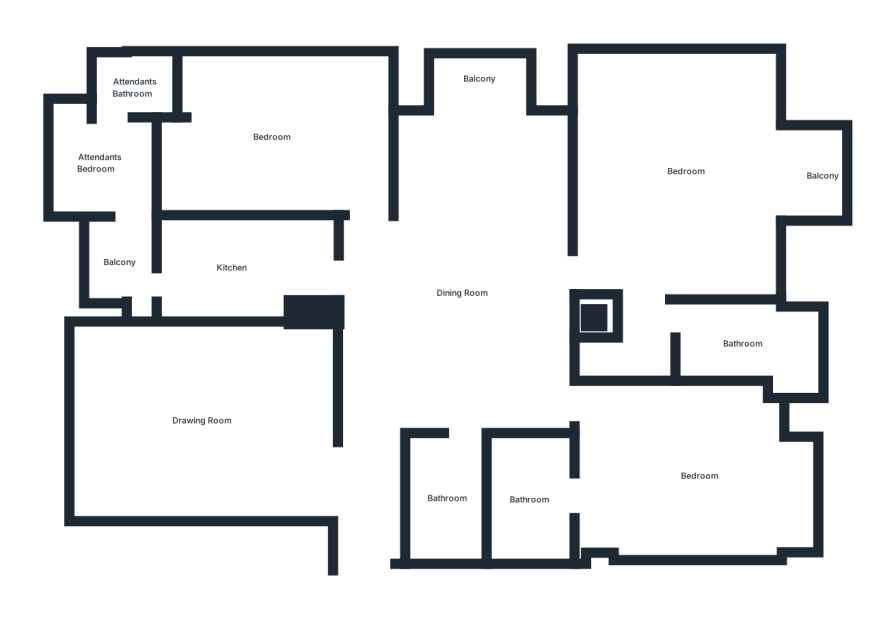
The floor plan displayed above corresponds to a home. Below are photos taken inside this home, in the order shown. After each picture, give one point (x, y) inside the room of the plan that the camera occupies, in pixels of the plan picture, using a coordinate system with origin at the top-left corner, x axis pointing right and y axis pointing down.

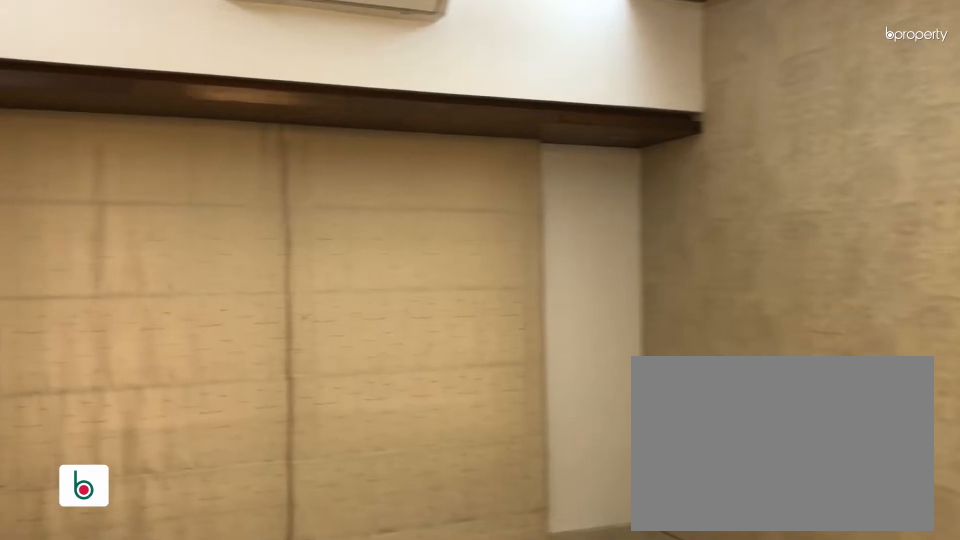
(204, 422)
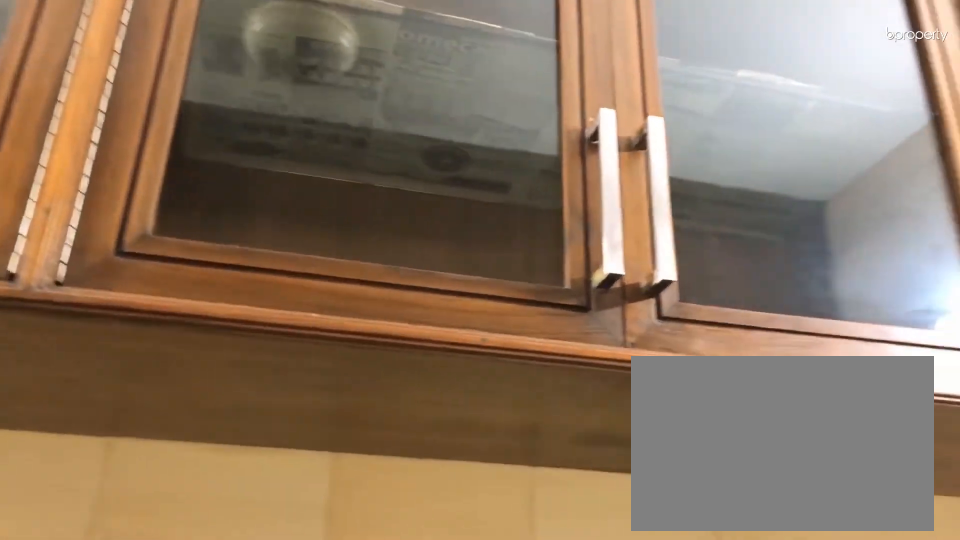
(237, 263)
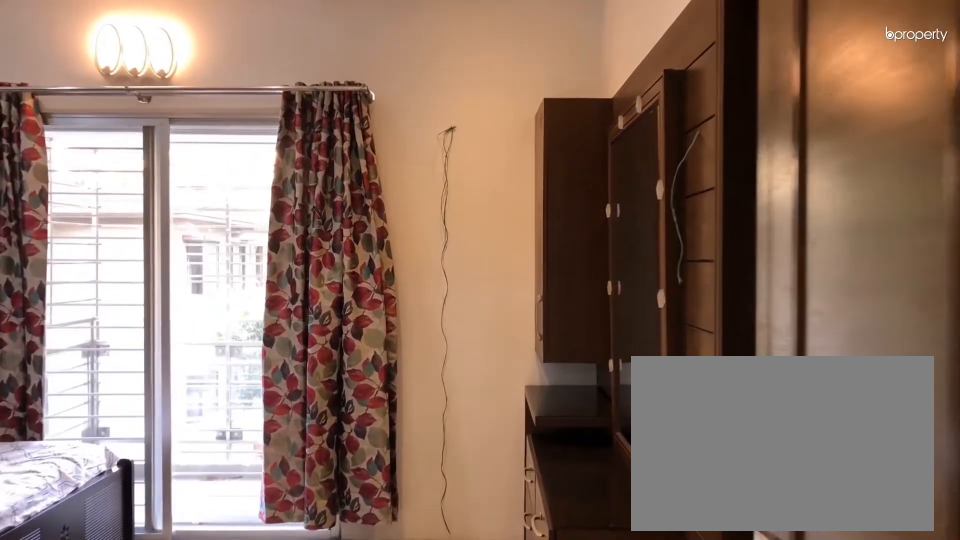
(686, 172)
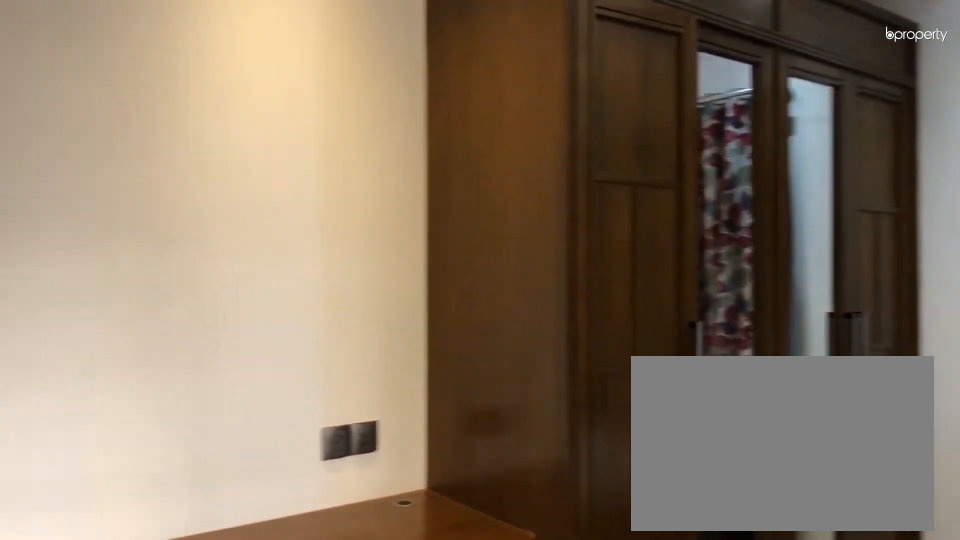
(687, 171)
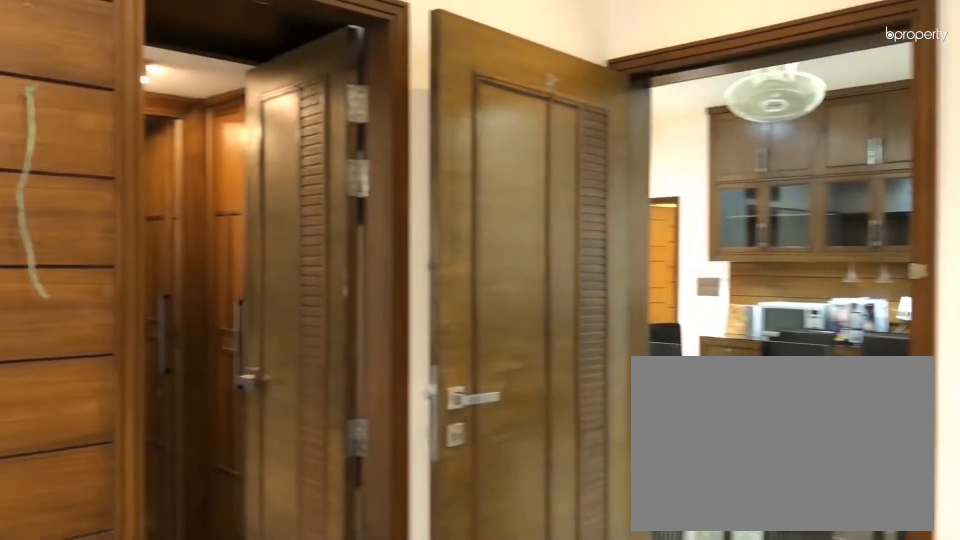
(687, 171)
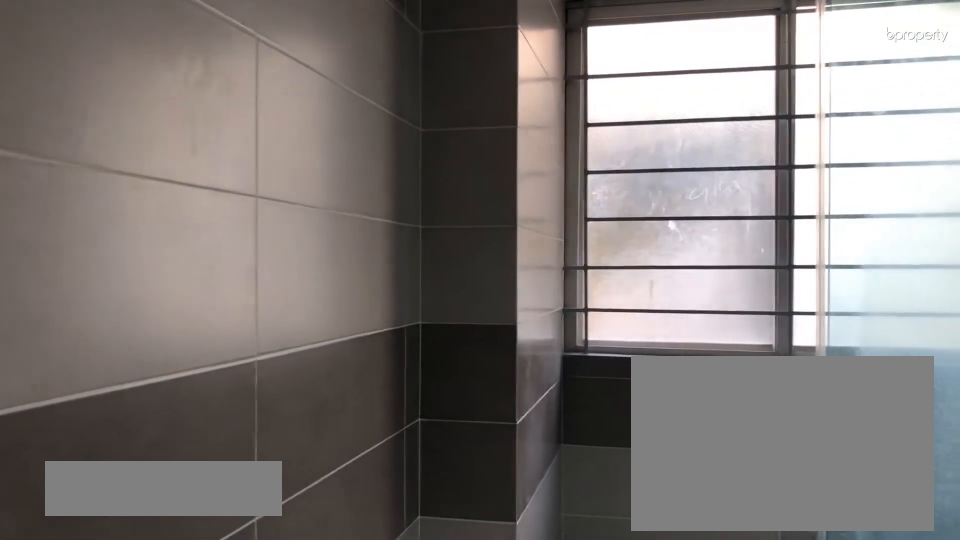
(752, 344)
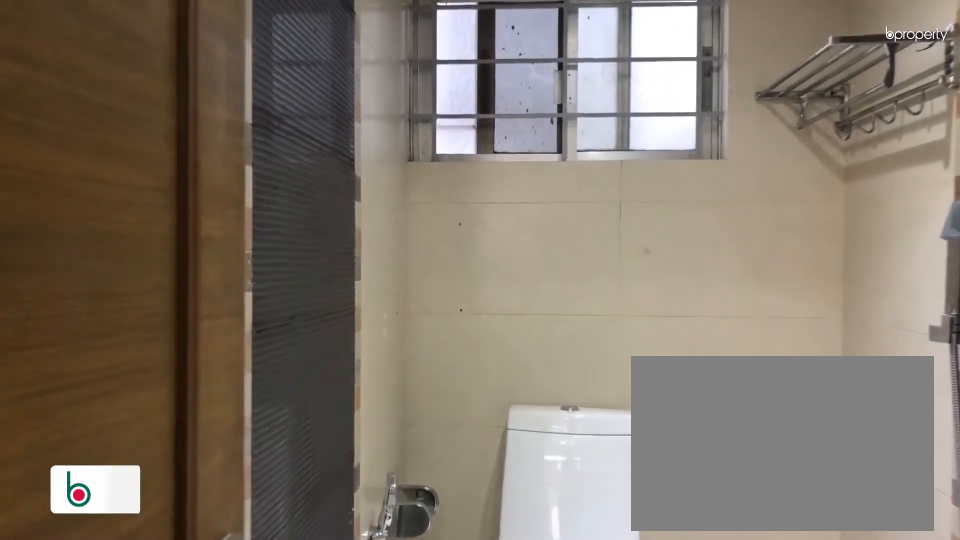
(446, 499)
